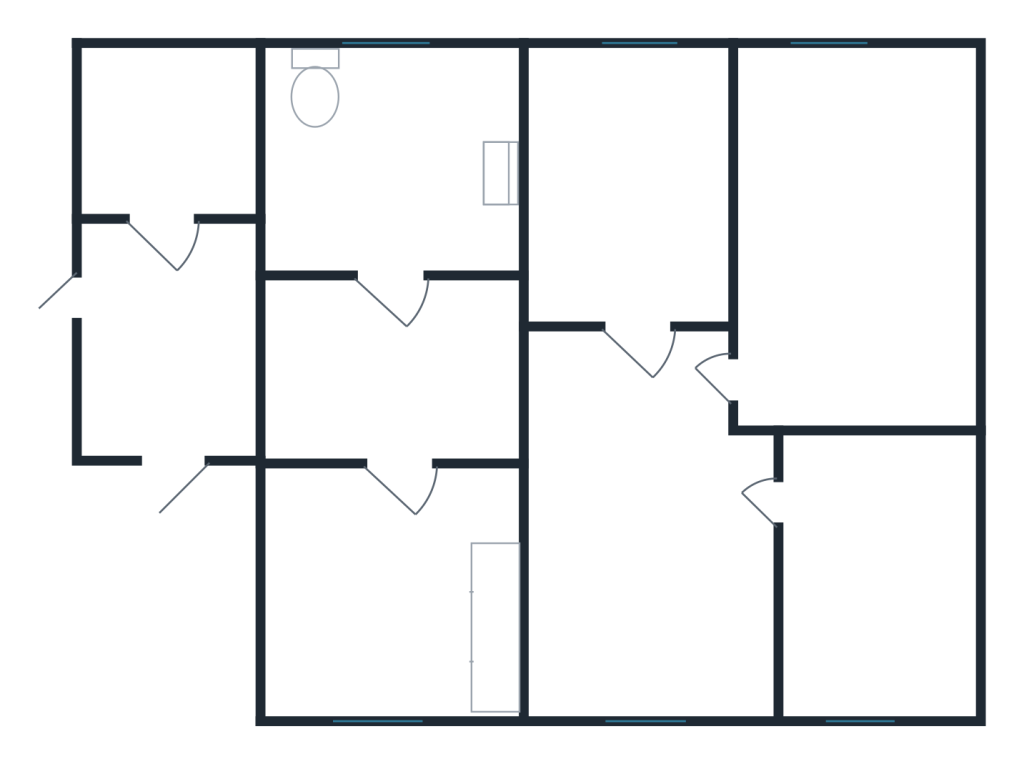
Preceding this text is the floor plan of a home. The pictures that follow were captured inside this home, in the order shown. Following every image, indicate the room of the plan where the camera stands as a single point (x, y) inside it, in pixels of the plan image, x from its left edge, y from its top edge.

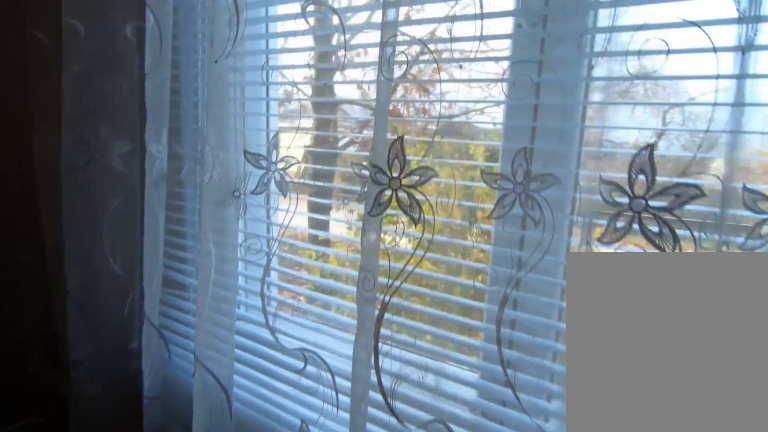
(643, 688)
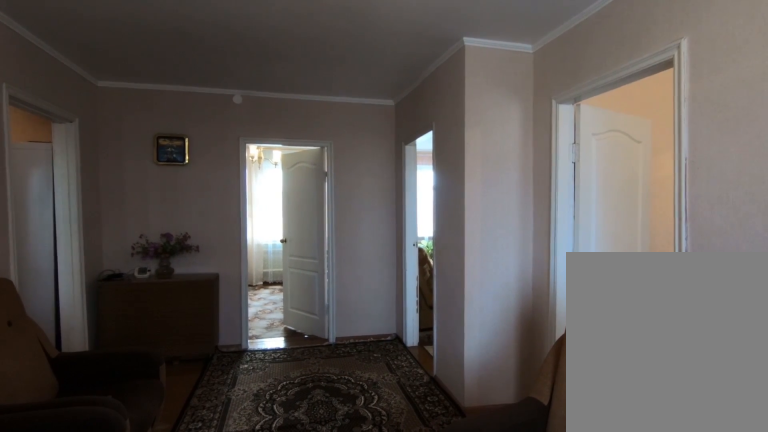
(643, 688)
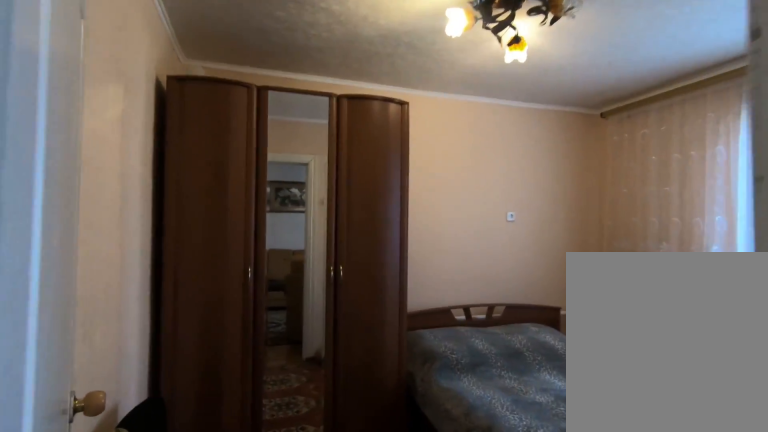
(753, 542)
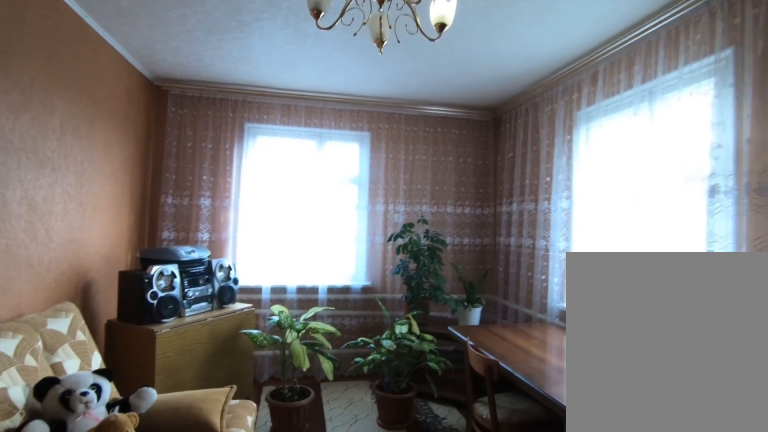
(776, 392)
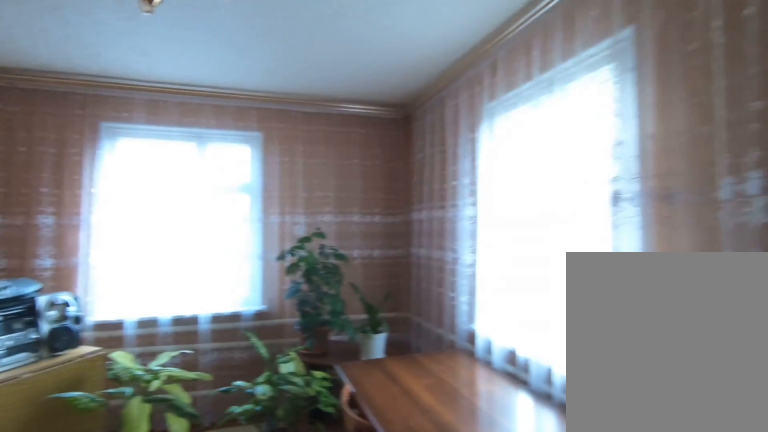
(776, 392)
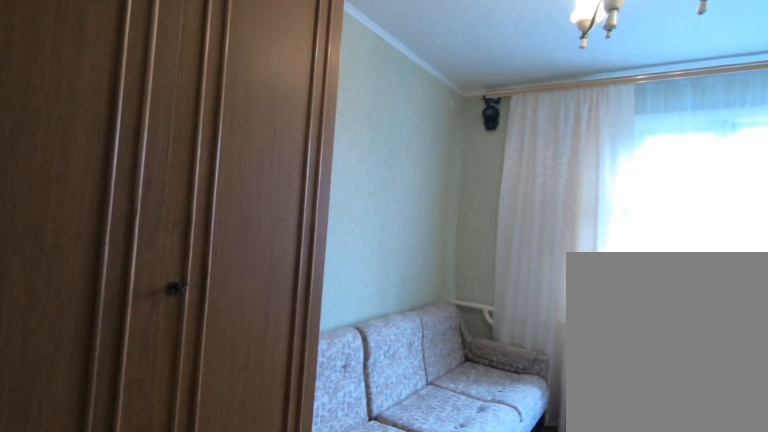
(639, 289)
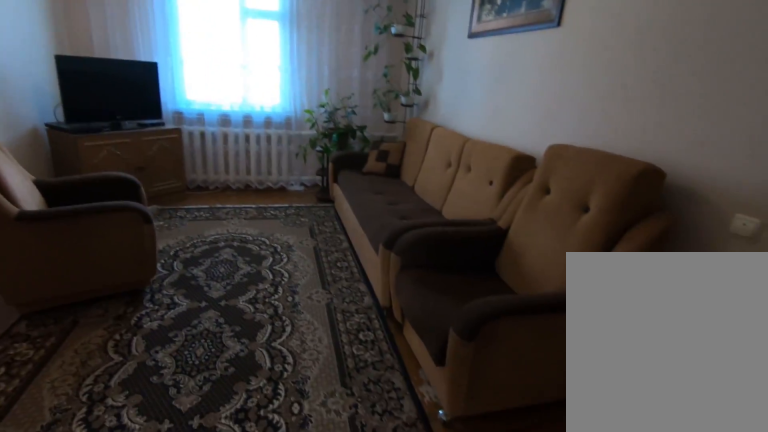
(639, 427)
